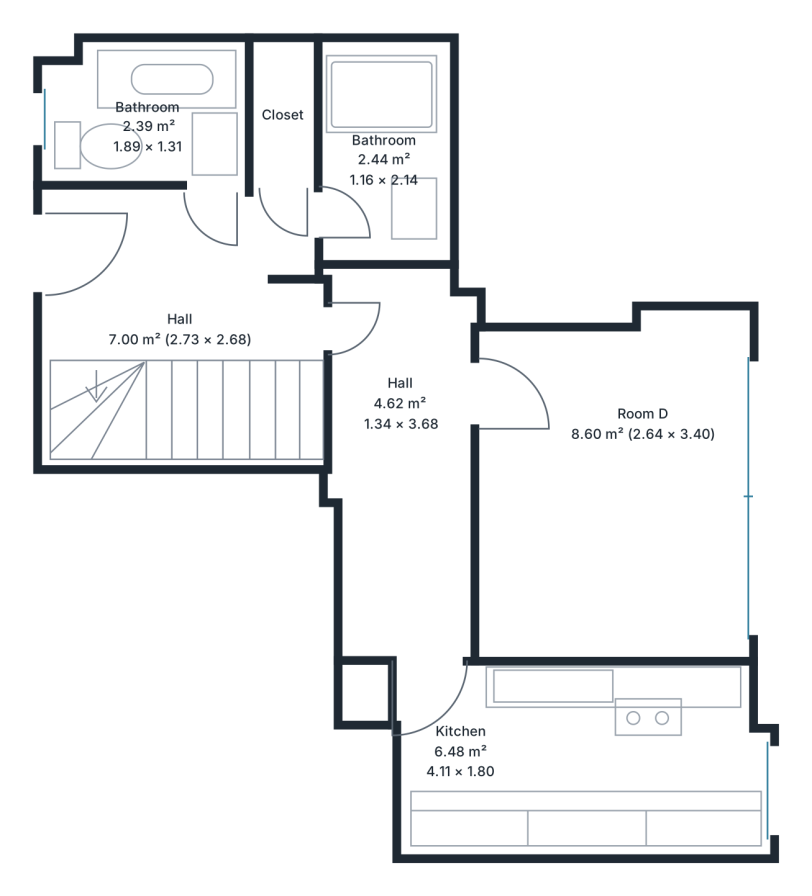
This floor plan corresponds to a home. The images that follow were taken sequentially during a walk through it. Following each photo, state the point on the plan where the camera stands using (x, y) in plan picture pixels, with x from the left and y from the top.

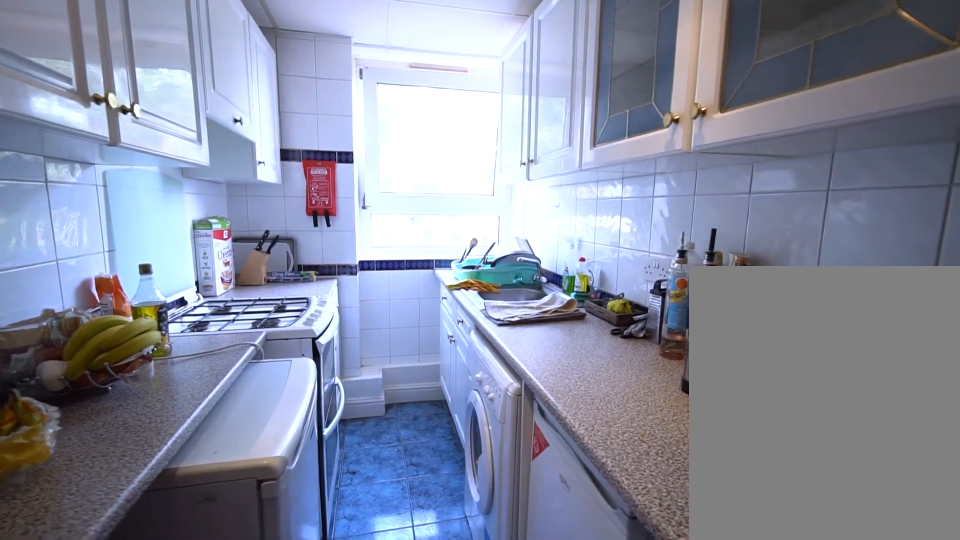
(458, 755)
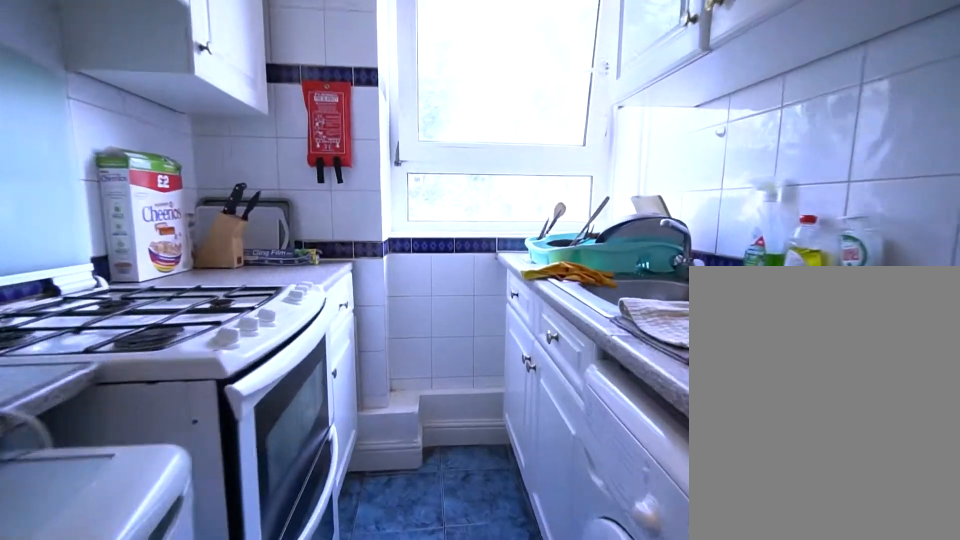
(567, 752)
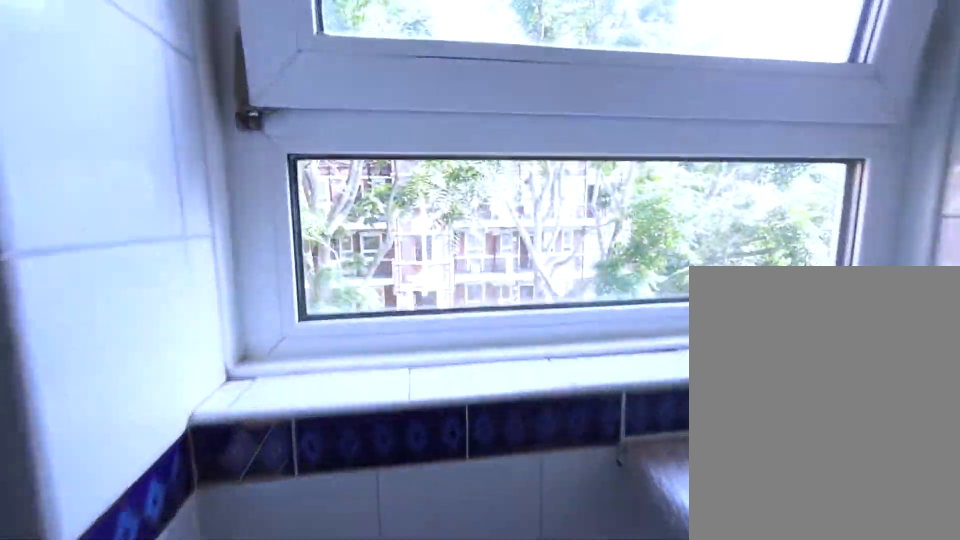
(714, 756)
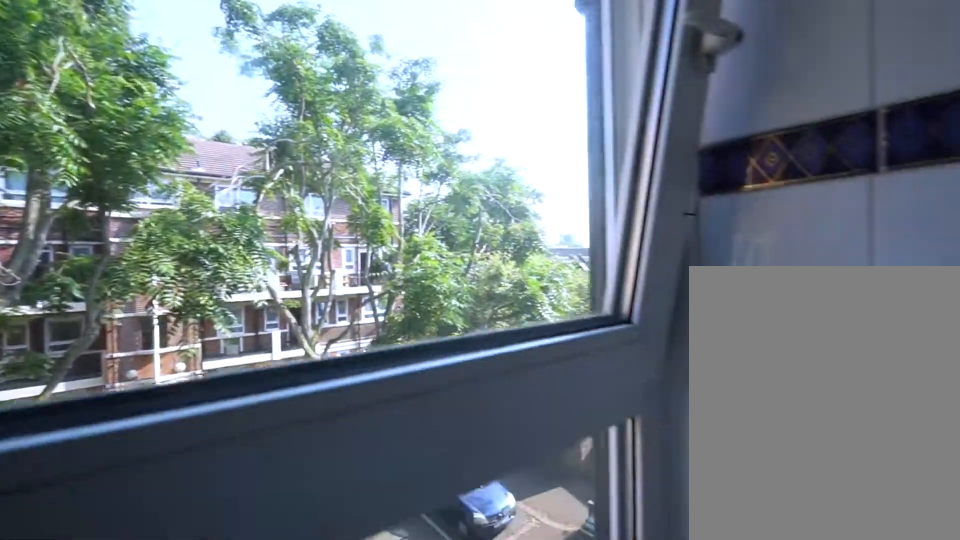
(727, 756)
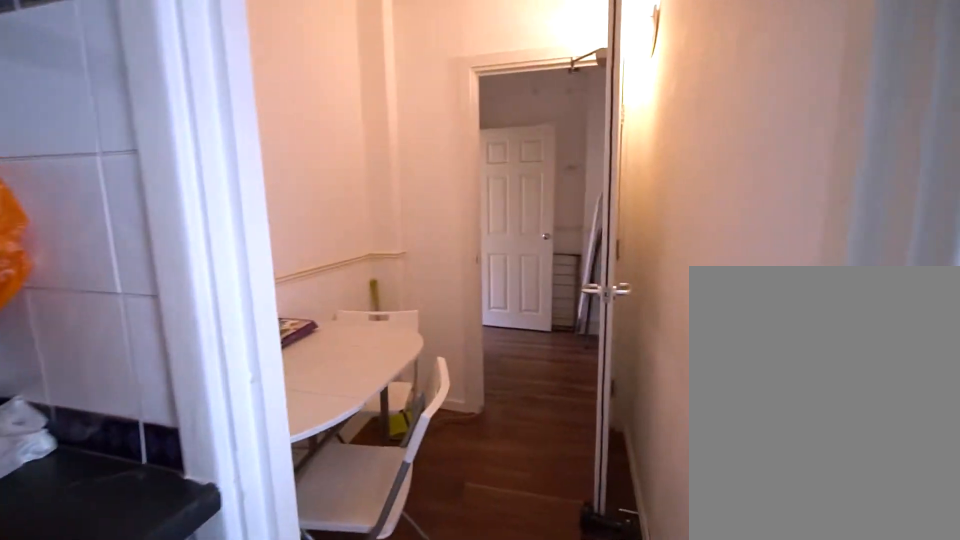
(440, 740)
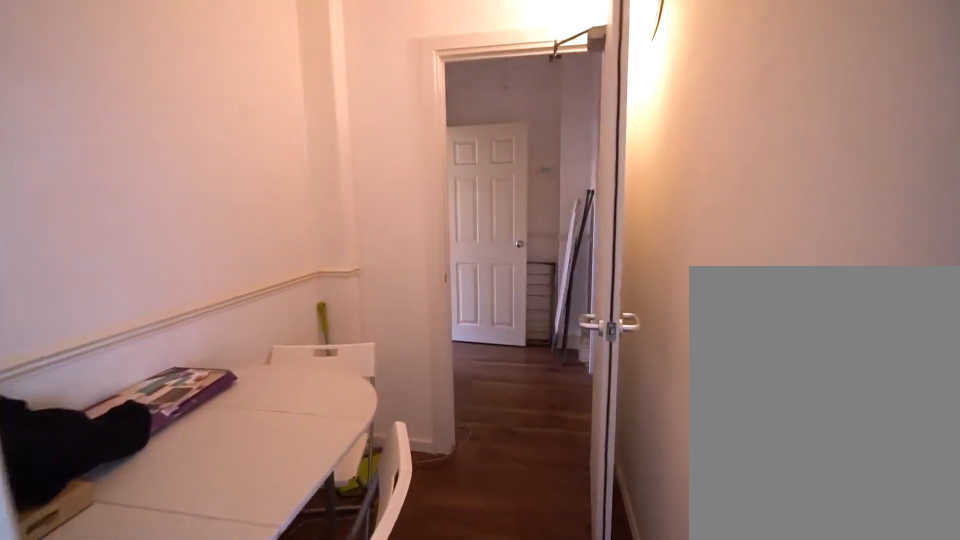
(437, 693)
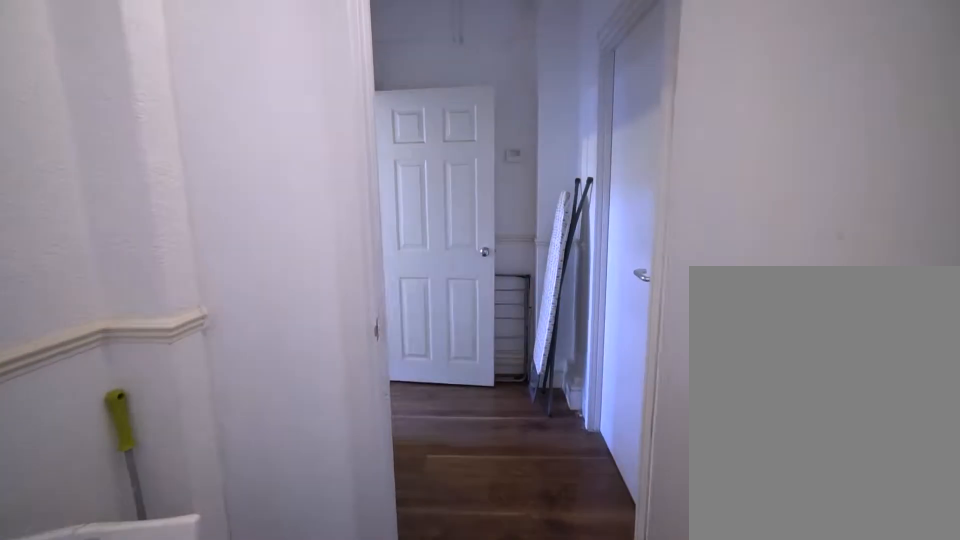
(437, 599)
